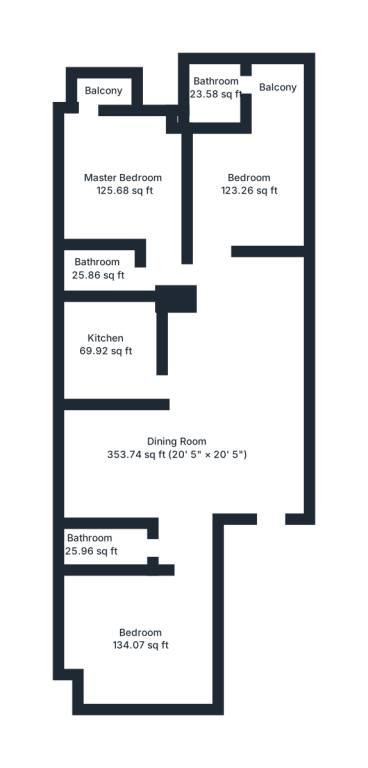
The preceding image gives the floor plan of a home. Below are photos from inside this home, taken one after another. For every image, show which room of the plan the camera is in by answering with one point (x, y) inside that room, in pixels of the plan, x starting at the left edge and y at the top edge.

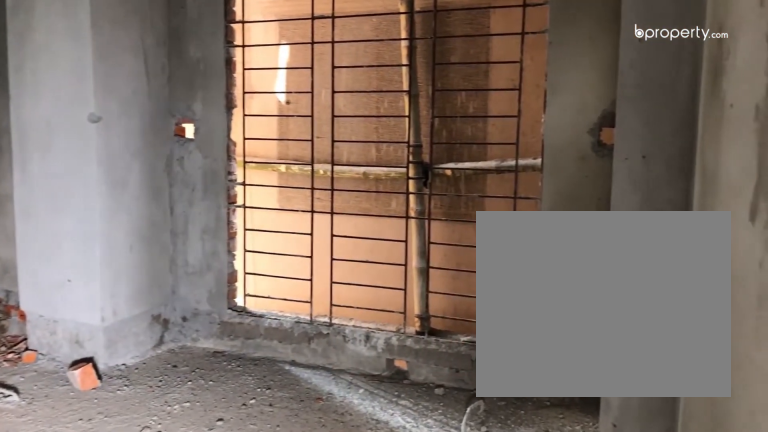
(142, 639)
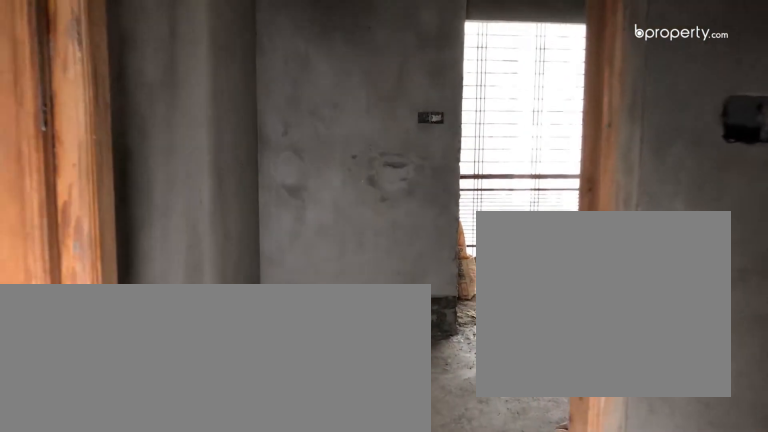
(248, 185)
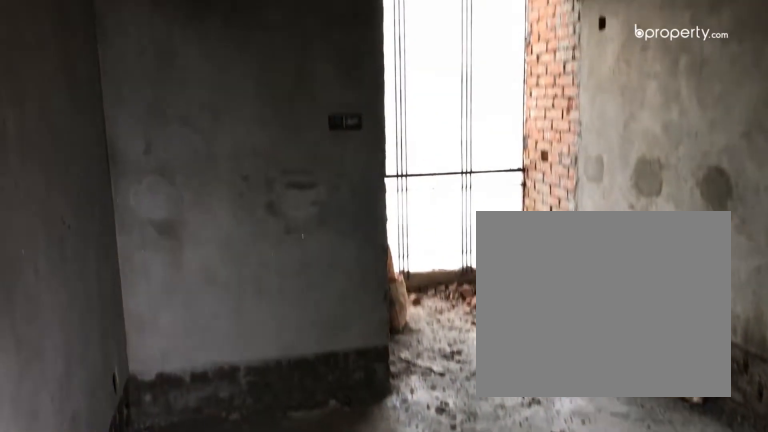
(248, 185)
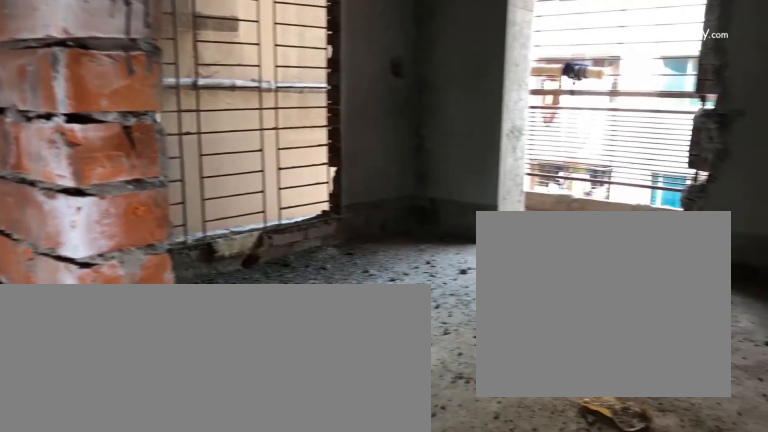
(121, 188)
